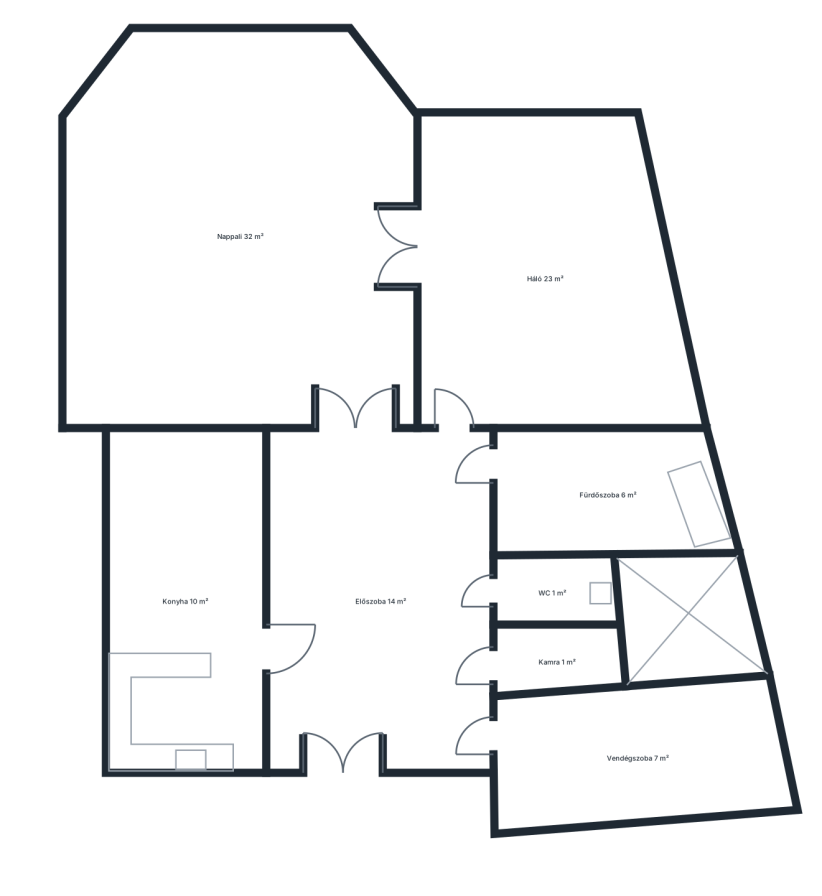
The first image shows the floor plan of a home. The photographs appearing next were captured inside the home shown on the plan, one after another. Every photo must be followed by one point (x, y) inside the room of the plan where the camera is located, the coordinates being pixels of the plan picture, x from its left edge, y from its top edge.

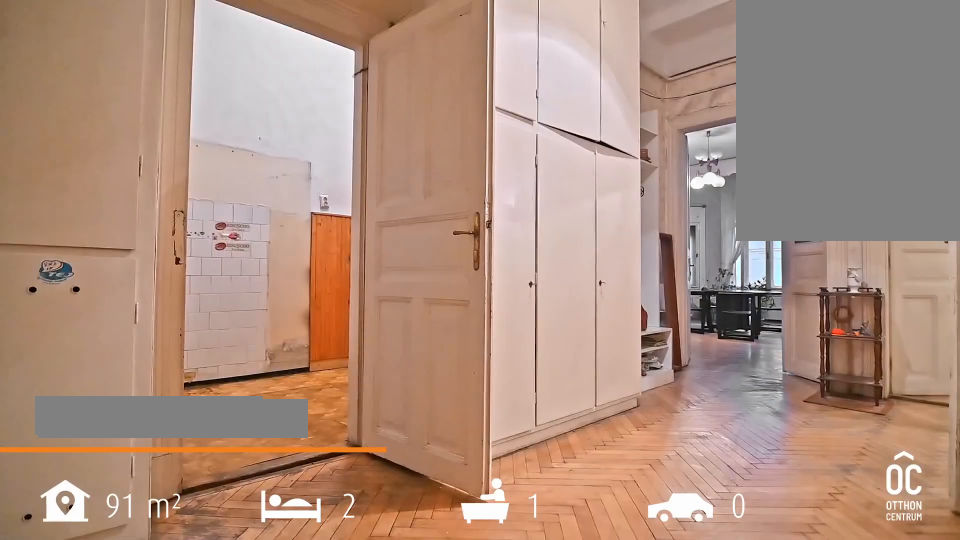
(379, 593)
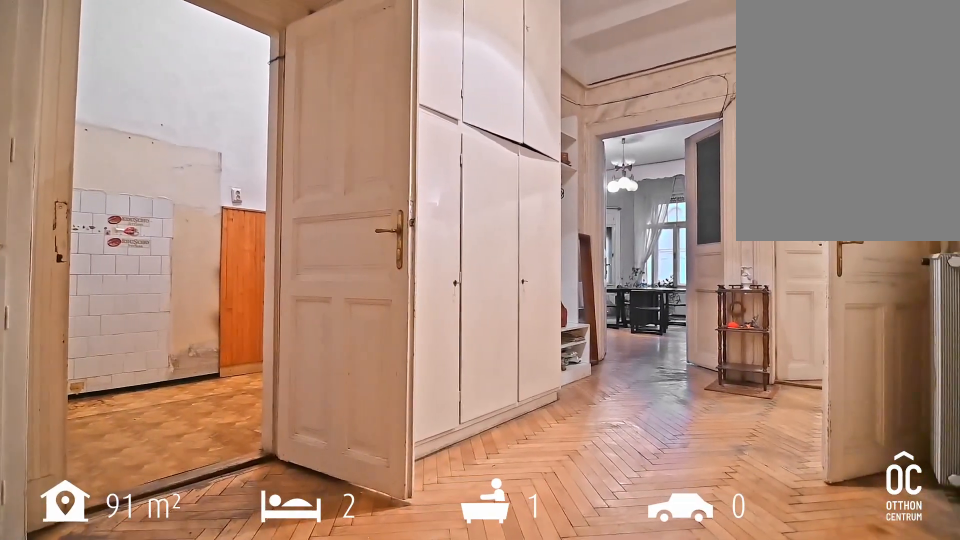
(379, 593)
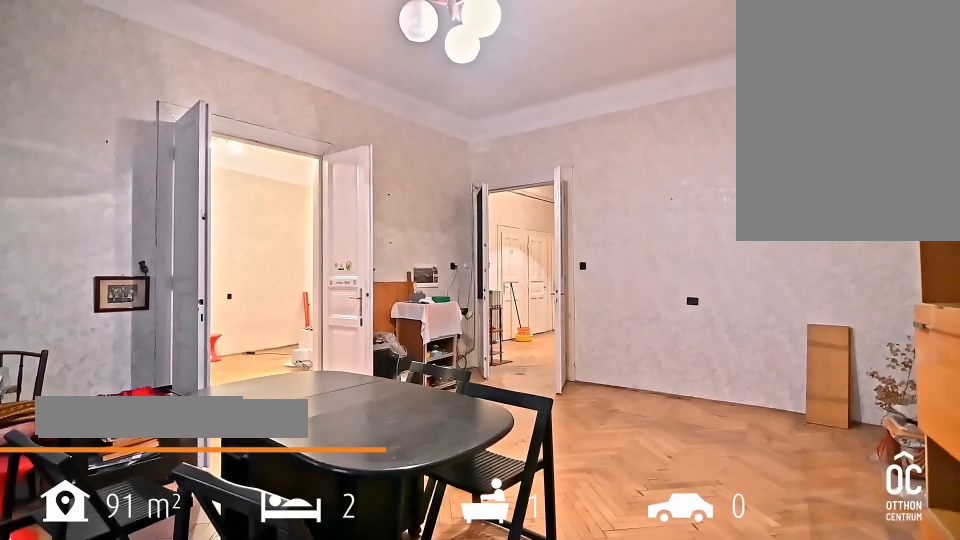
(241, 236)
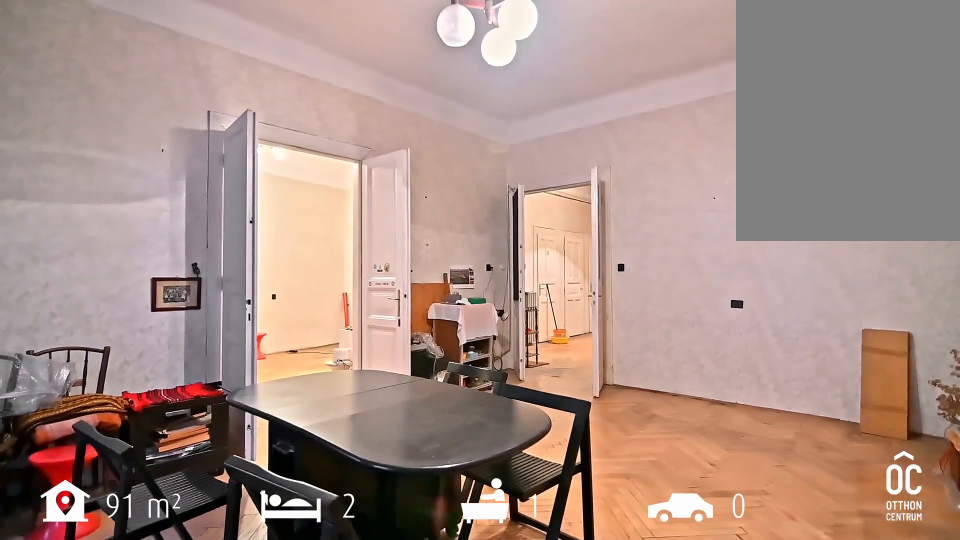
(241, 236)
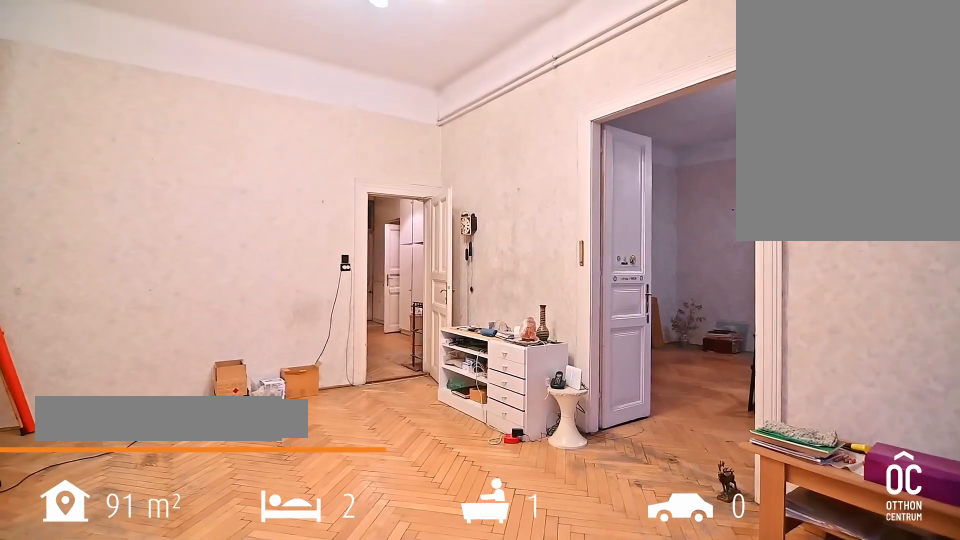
(538, 281)
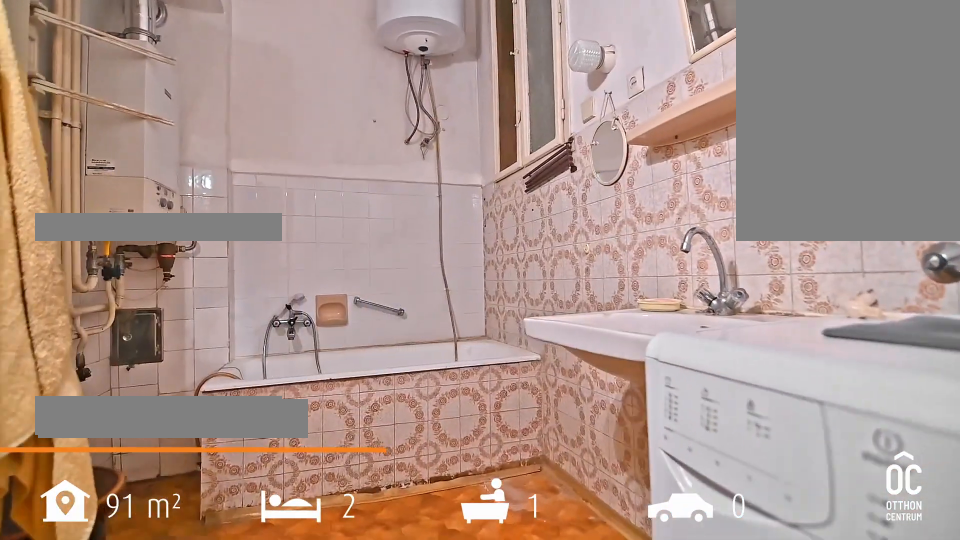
(603, 495)
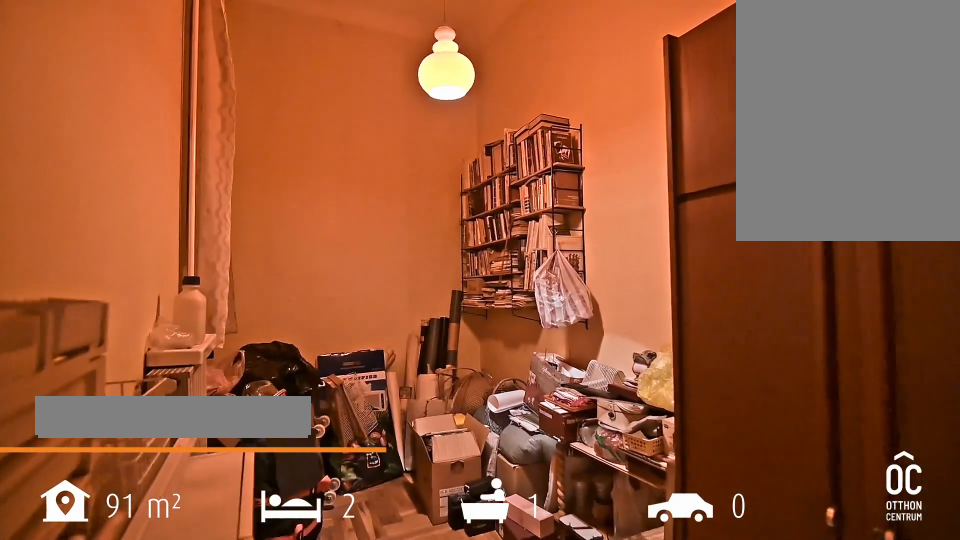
(640, 758)
